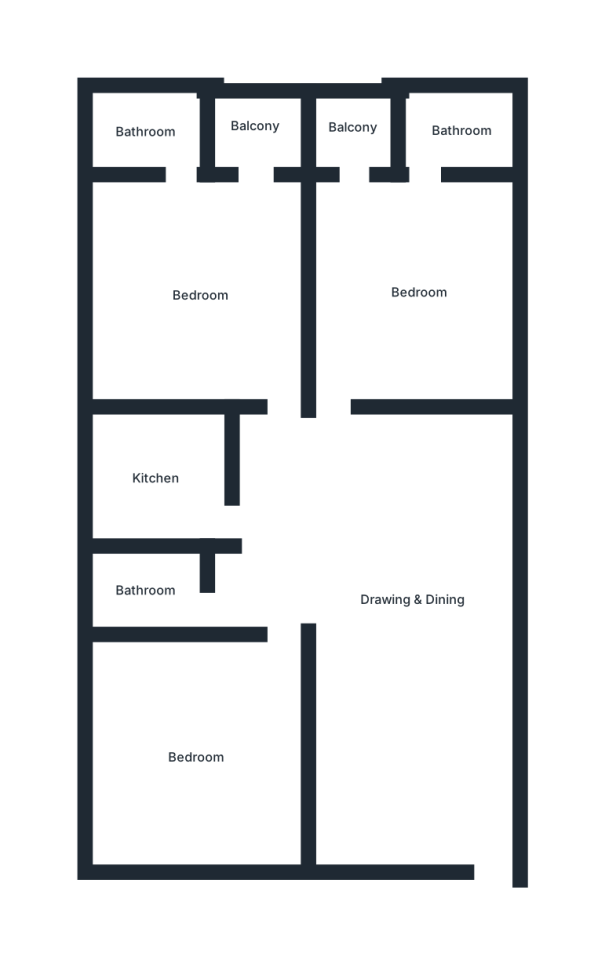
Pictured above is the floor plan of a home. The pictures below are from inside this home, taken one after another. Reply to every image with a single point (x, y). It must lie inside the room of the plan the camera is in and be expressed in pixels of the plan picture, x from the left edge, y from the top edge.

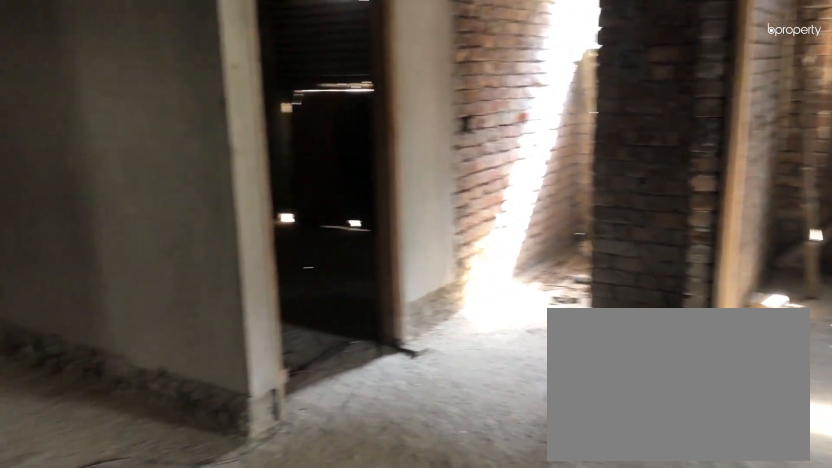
(416, 599)
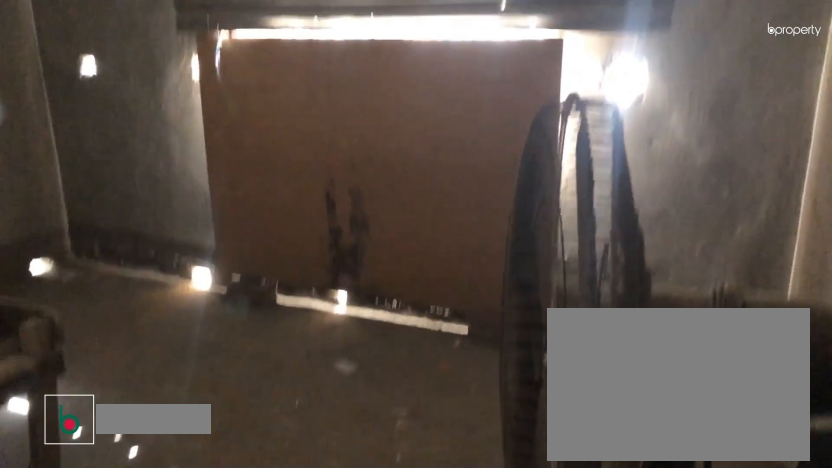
(197, 757)
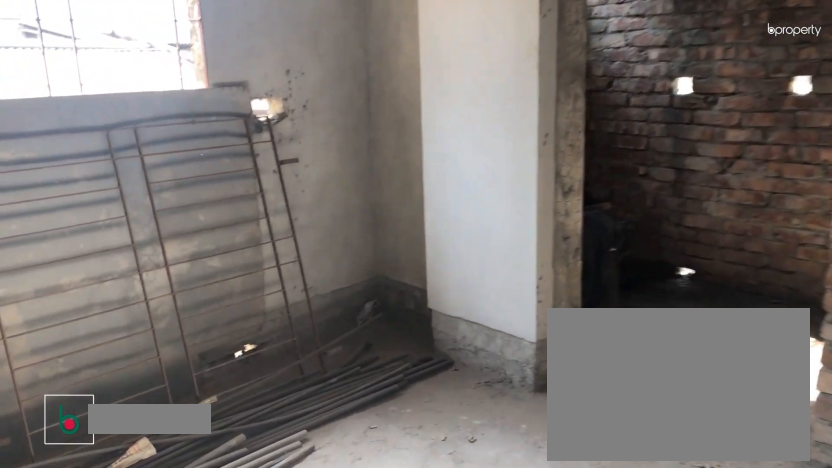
(203, 294)
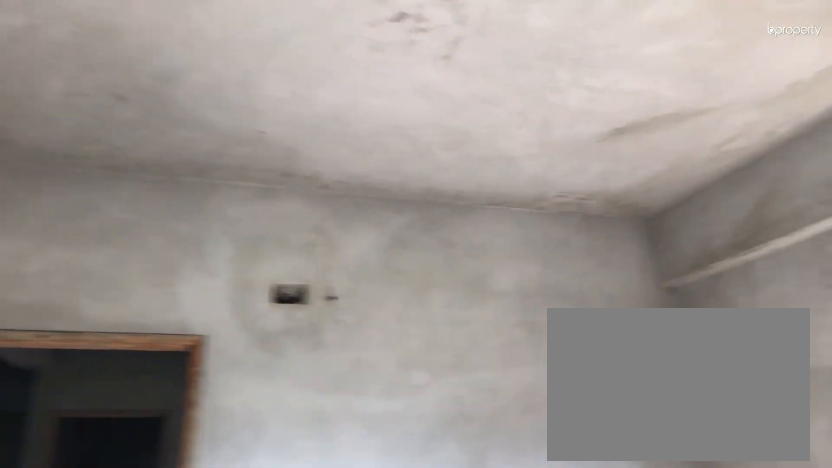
(203, 294)
